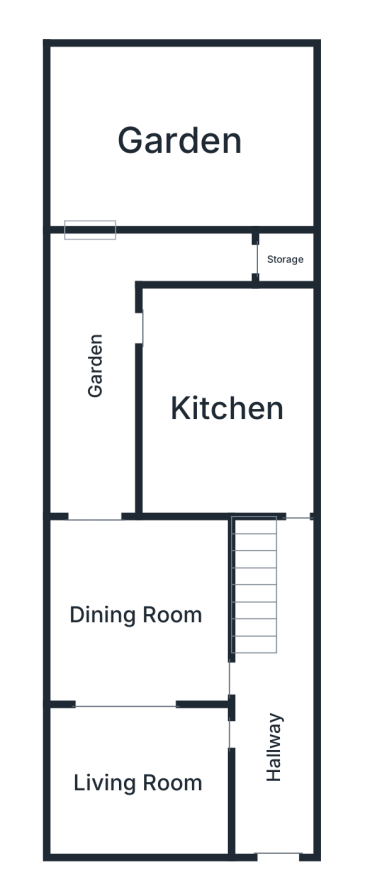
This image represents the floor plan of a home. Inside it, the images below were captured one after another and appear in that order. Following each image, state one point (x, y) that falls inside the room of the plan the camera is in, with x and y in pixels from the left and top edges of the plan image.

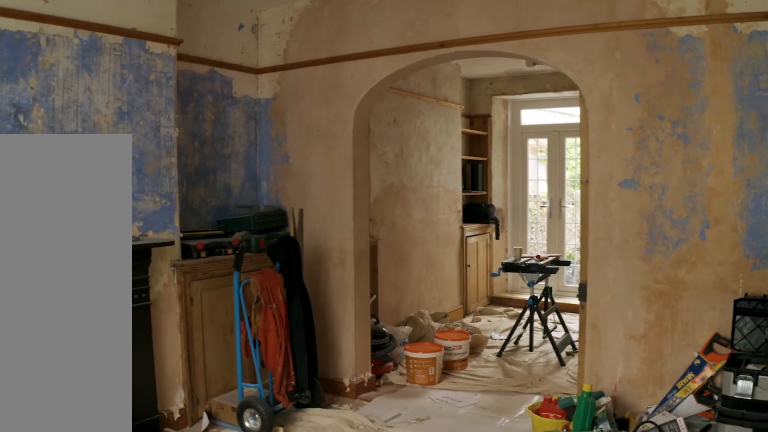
(142, 779)
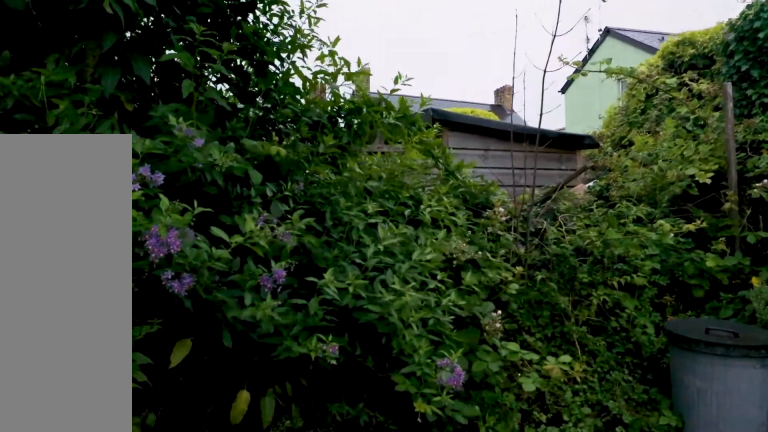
(182, 136)
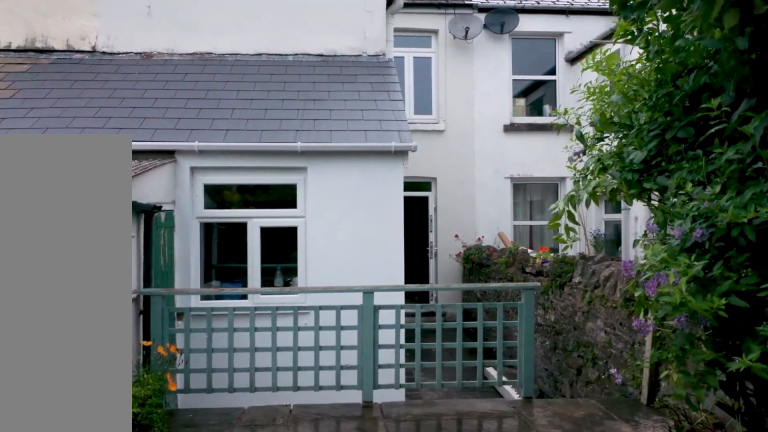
(182, 136)
